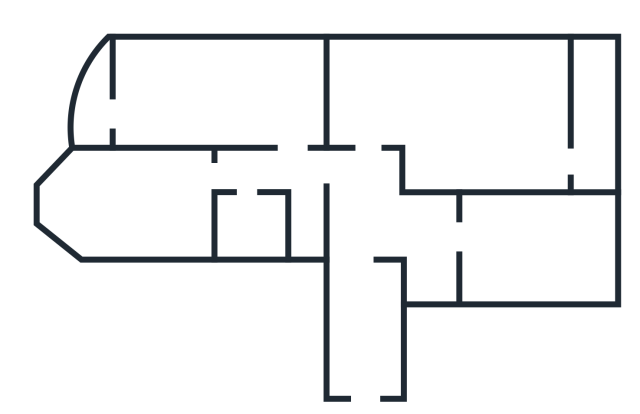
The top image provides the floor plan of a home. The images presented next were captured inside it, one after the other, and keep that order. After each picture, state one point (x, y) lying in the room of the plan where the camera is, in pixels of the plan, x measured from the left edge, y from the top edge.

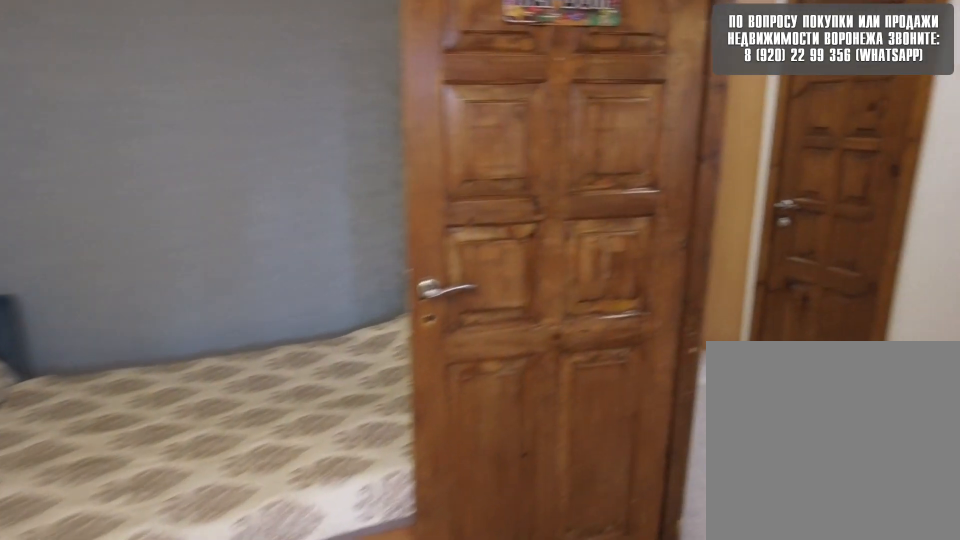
(243, 124)
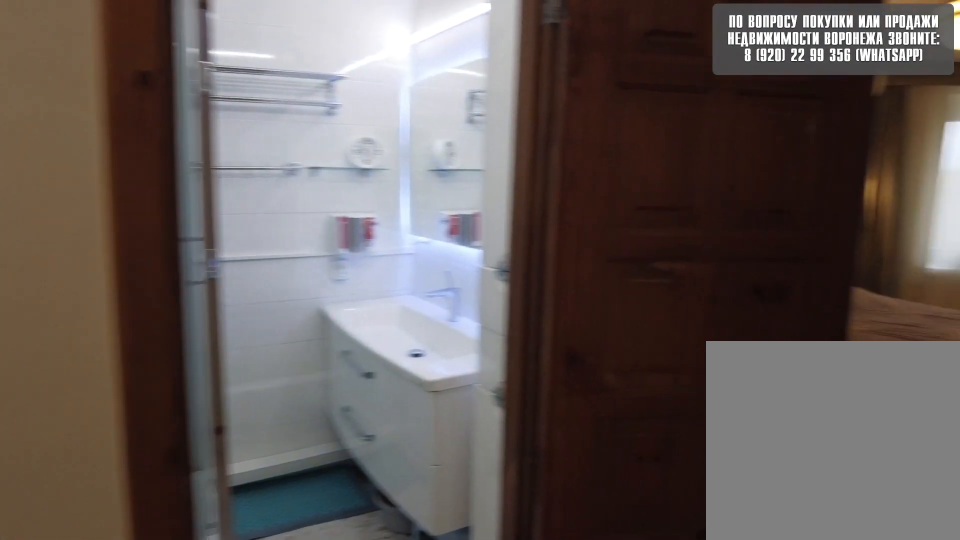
(305, 159)
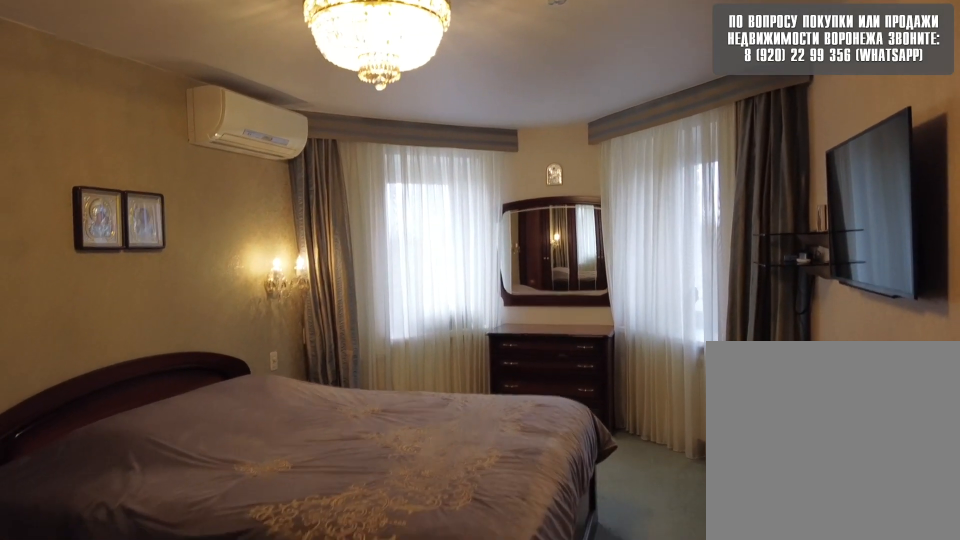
(148, 198)
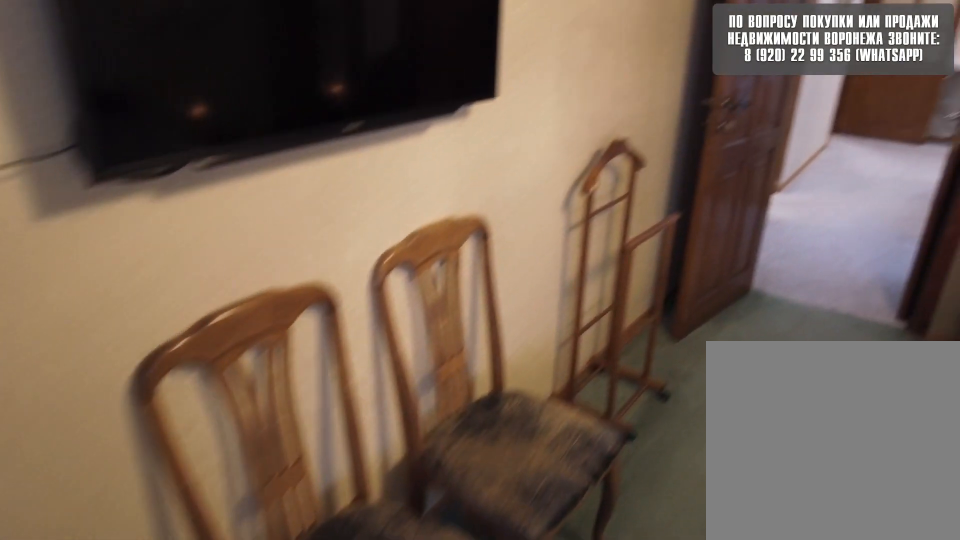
(148, 198)
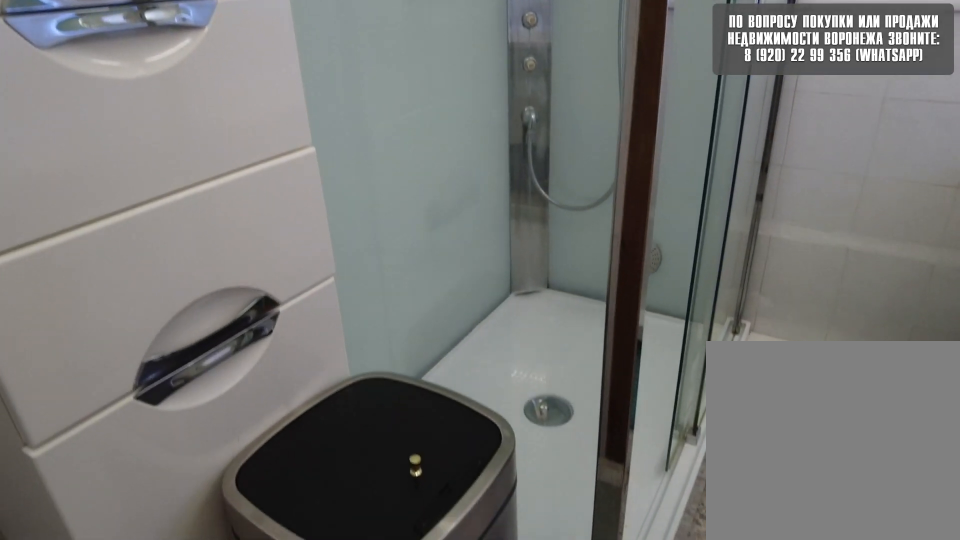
(246, 187)
